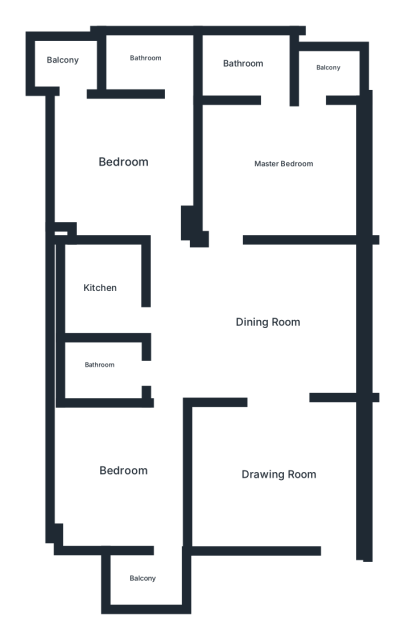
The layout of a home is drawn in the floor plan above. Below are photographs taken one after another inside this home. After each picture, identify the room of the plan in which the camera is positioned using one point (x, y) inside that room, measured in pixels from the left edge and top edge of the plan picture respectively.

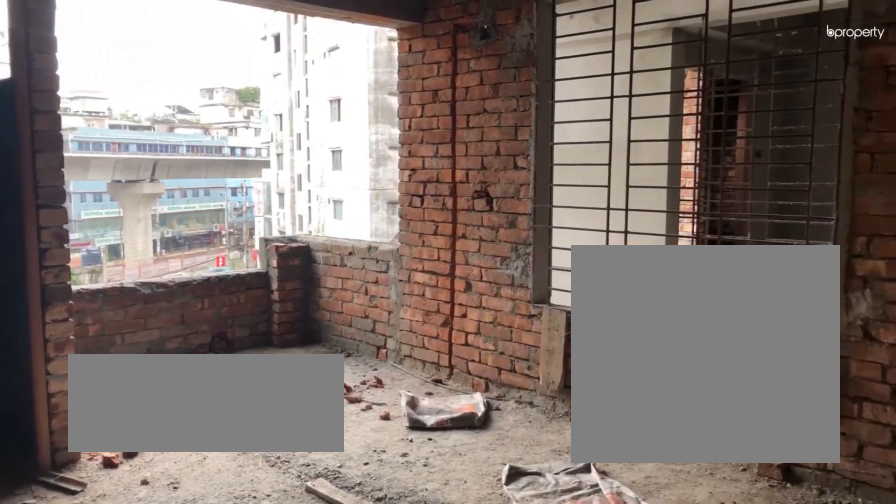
(285, 164)
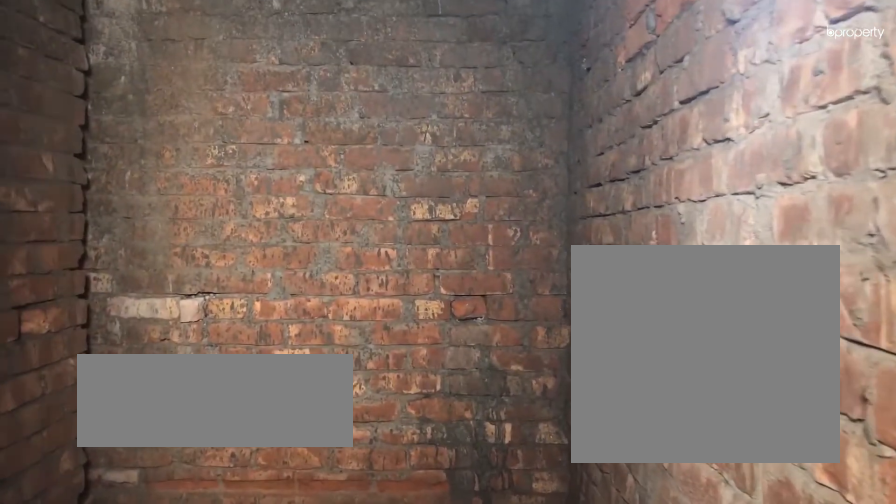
(246, 60)
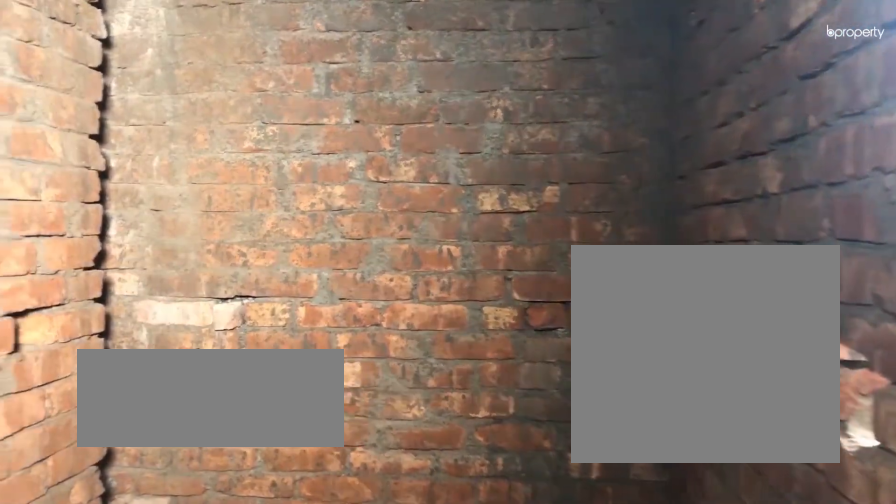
(246, 60)
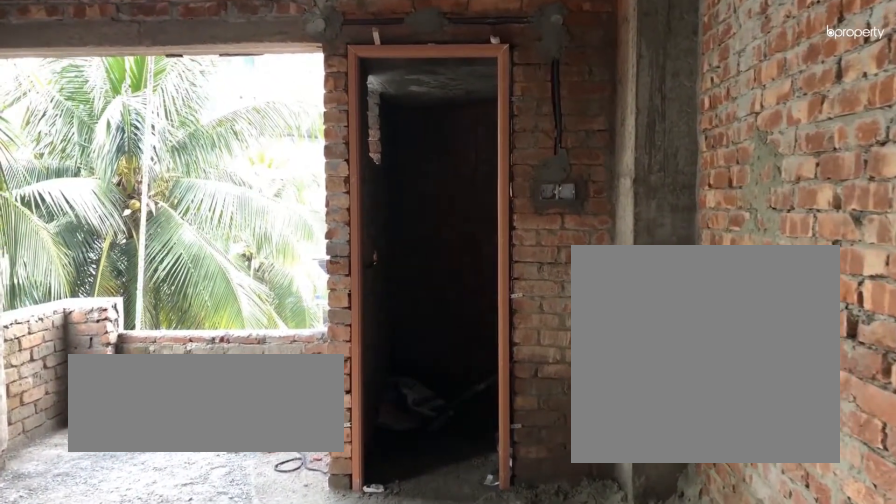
(135, 168)
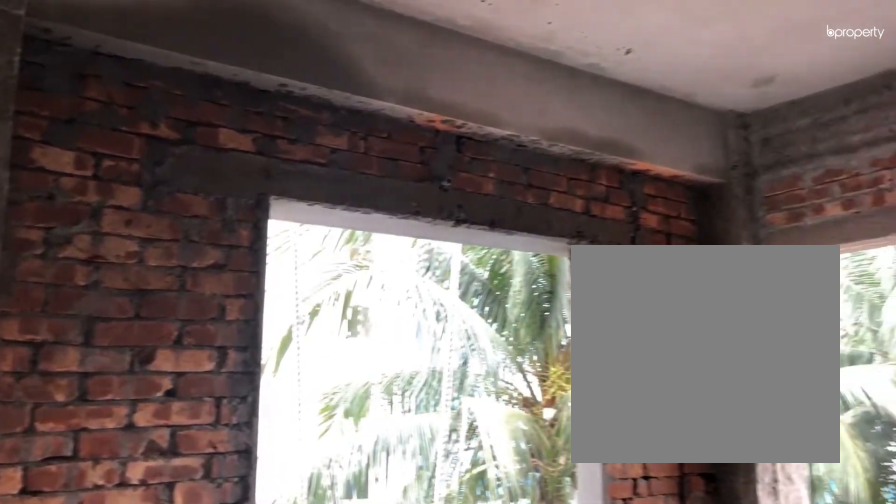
(134, 168)
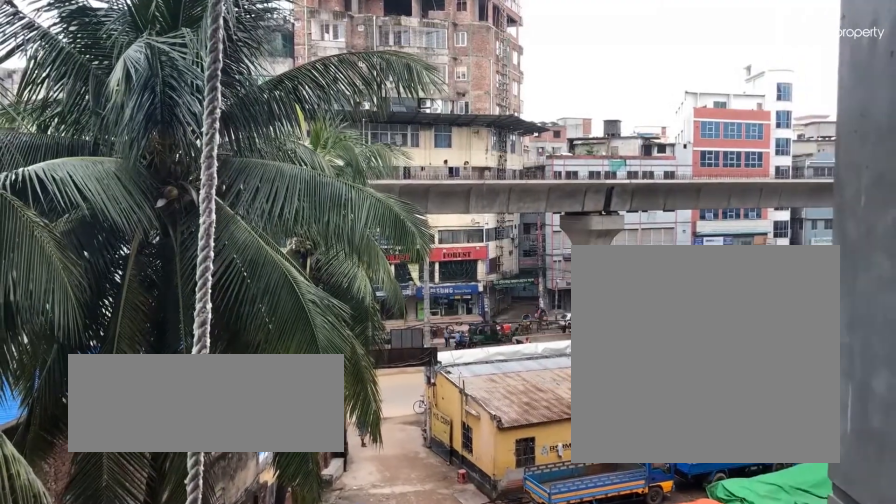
(69, 65)
